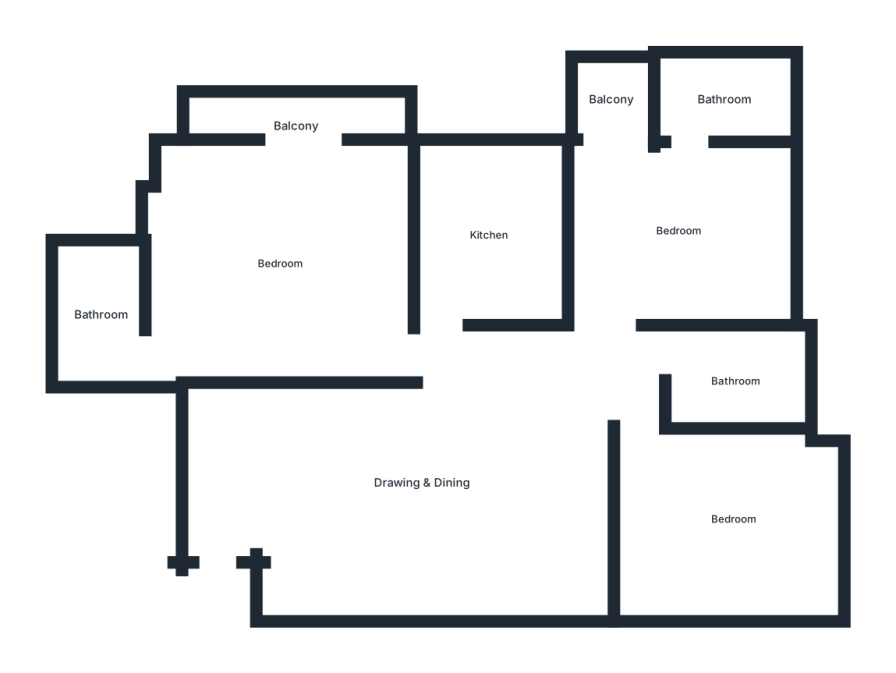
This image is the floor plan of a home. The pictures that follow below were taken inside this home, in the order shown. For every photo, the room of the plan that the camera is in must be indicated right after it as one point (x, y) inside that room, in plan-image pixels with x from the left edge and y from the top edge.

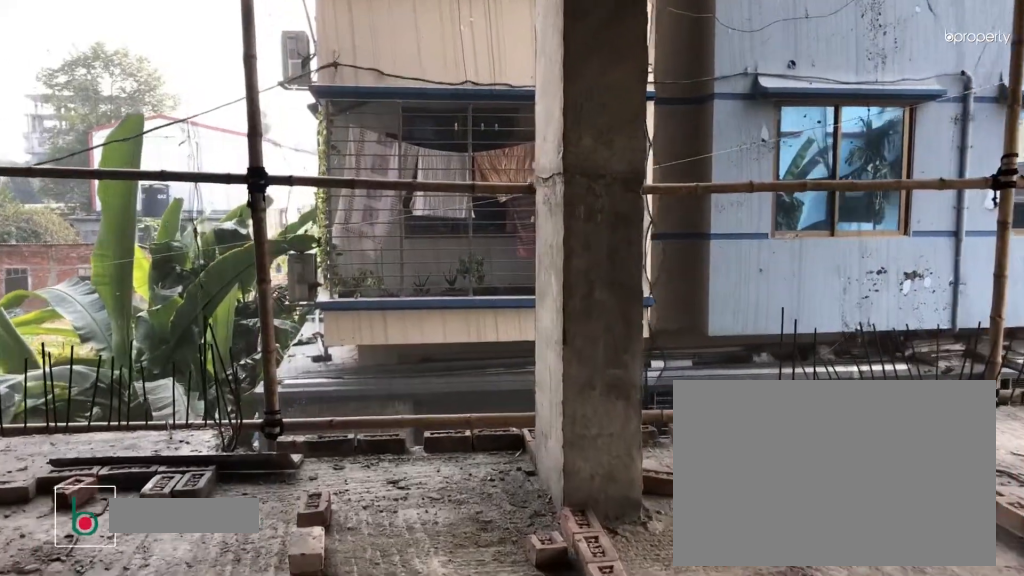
(490, 237)
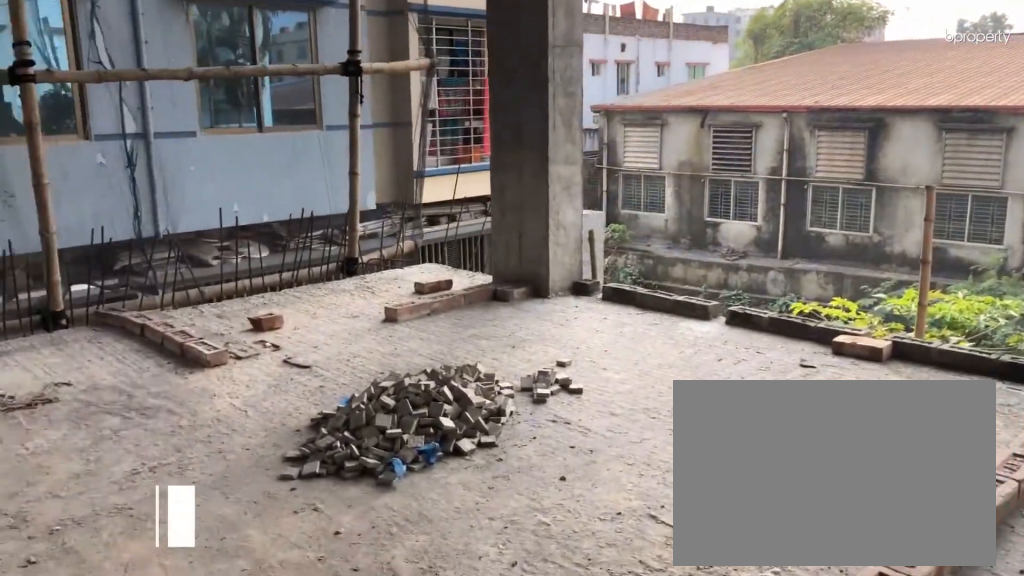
(678, 232)
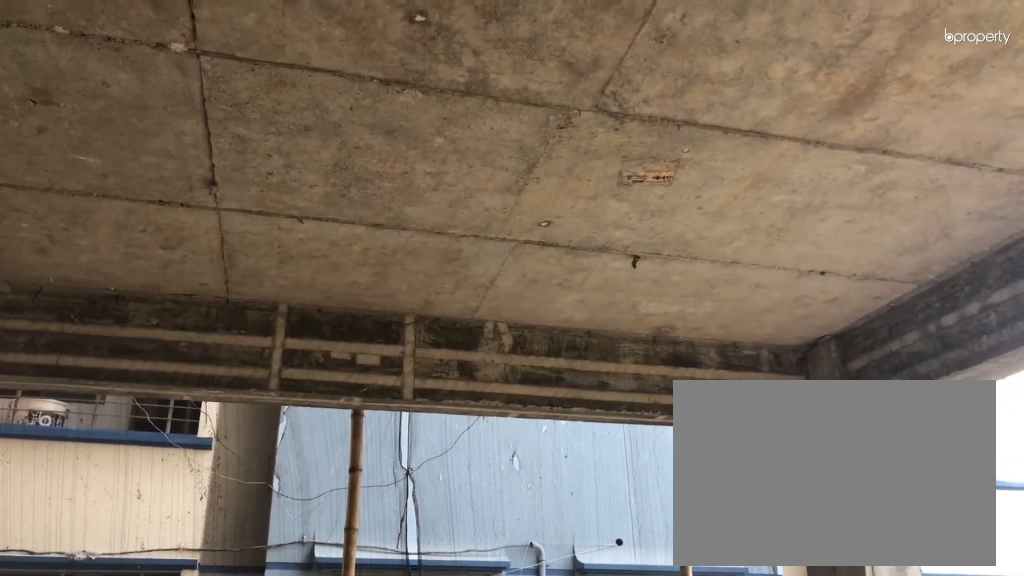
(679, 232)
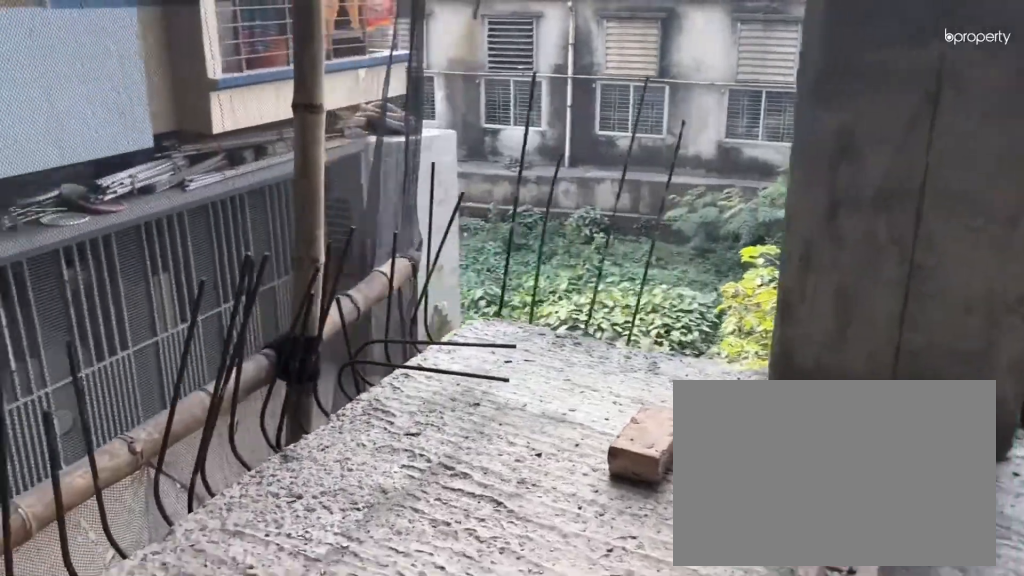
(727, 99)
